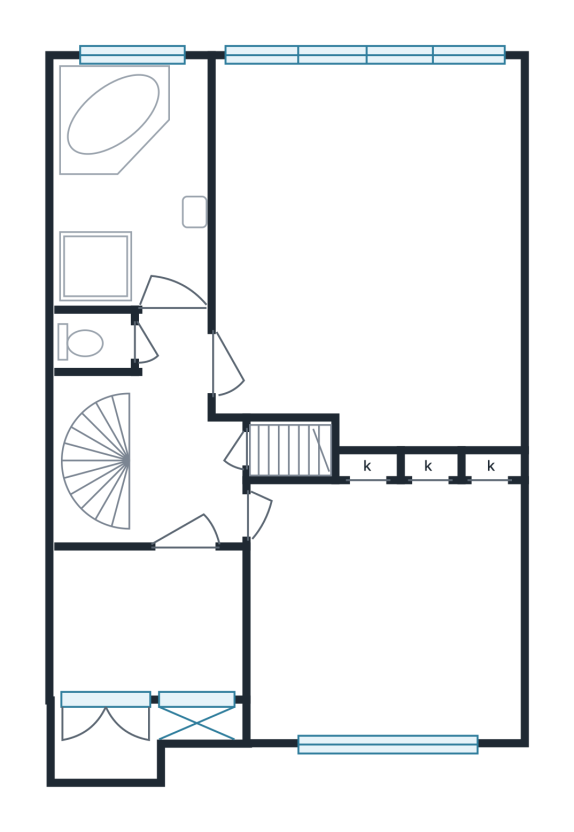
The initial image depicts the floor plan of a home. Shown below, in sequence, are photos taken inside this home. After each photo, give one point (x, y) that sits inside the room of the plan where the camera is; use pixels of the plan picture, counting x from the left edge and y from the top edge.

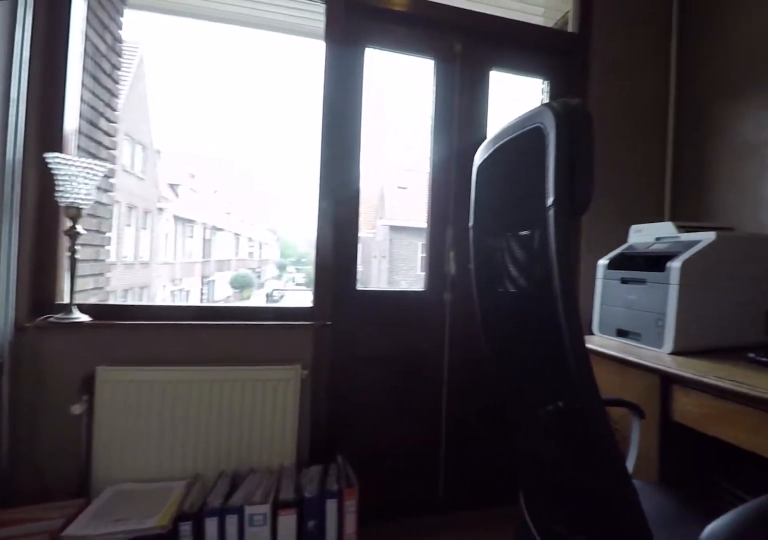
(150, 622)
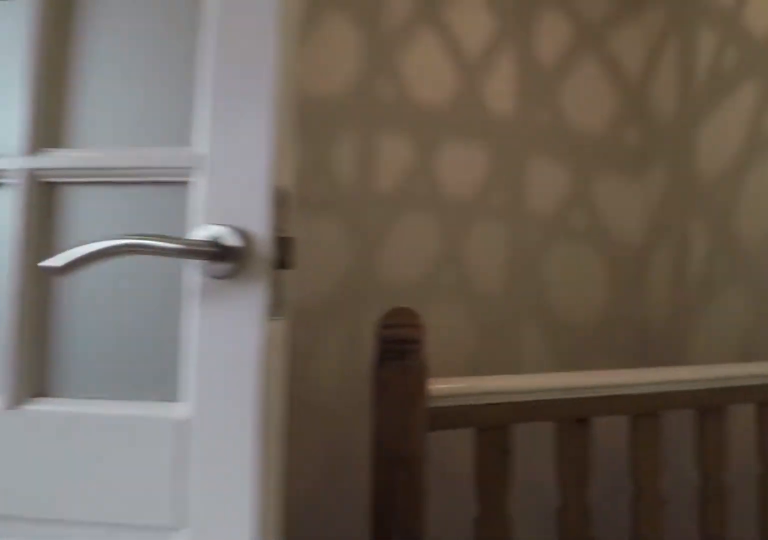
(166, 445)
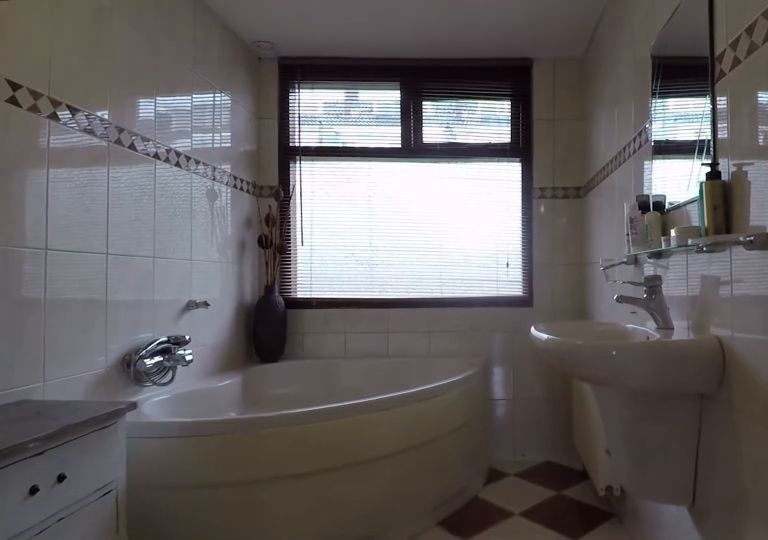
(134, 183)
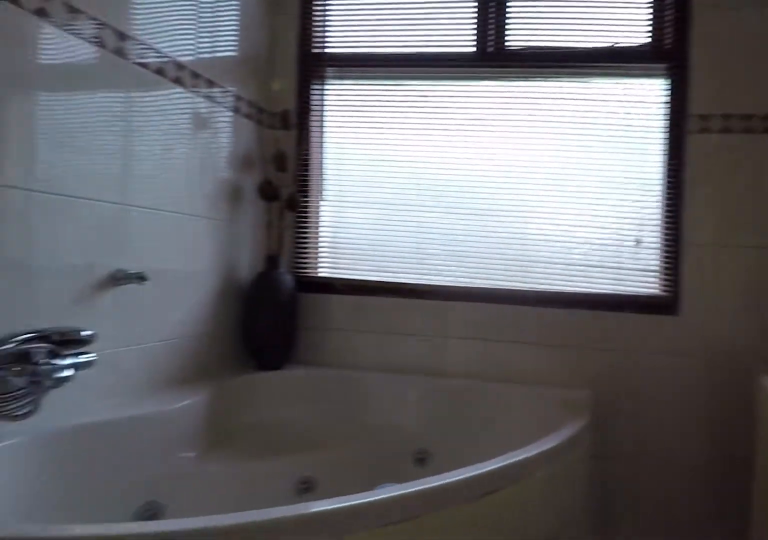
(134, 183)
